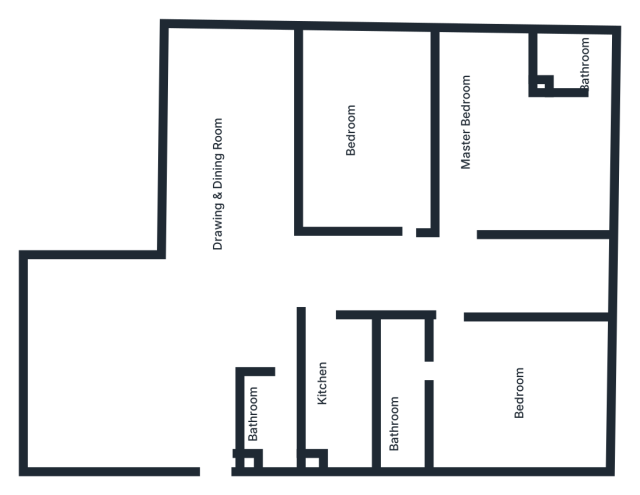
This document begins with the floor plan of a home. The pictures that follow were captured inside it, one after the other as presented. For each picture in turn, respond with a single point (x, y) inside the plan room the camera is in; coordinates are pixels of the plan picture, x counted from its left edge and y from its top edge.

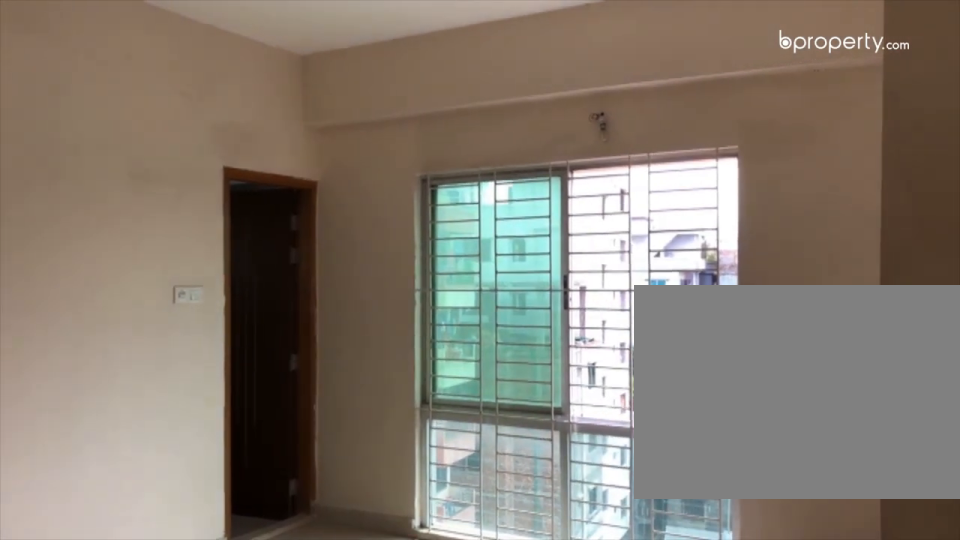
(514, 160)
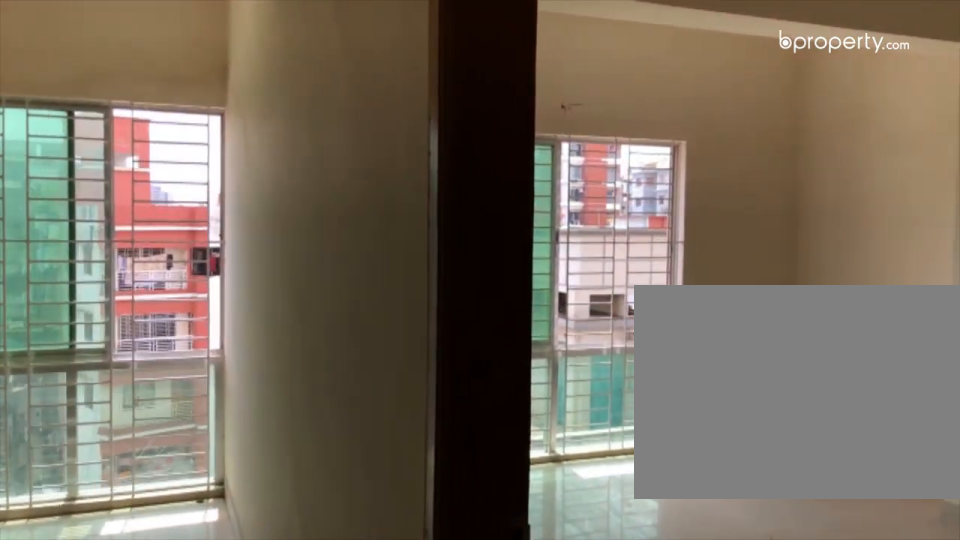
(514, 393)
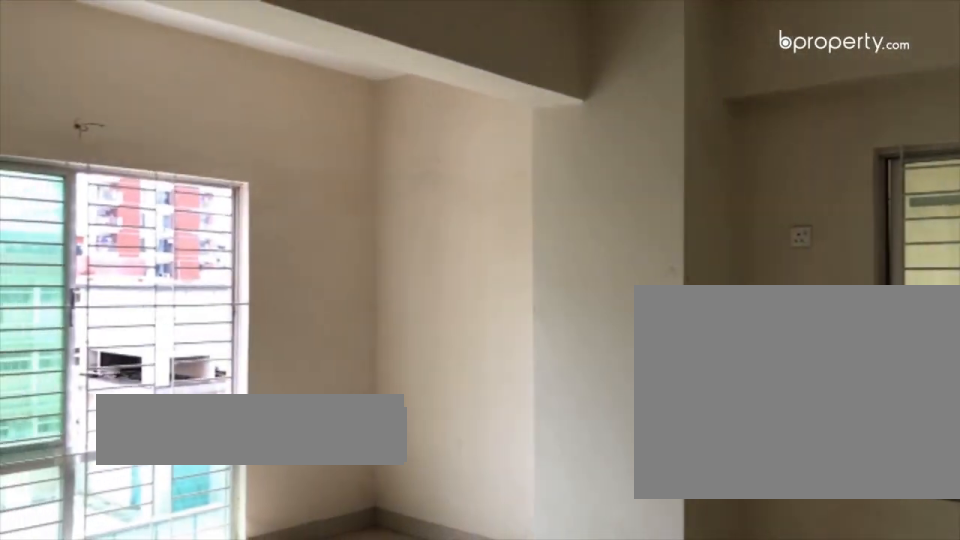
(514, 393)
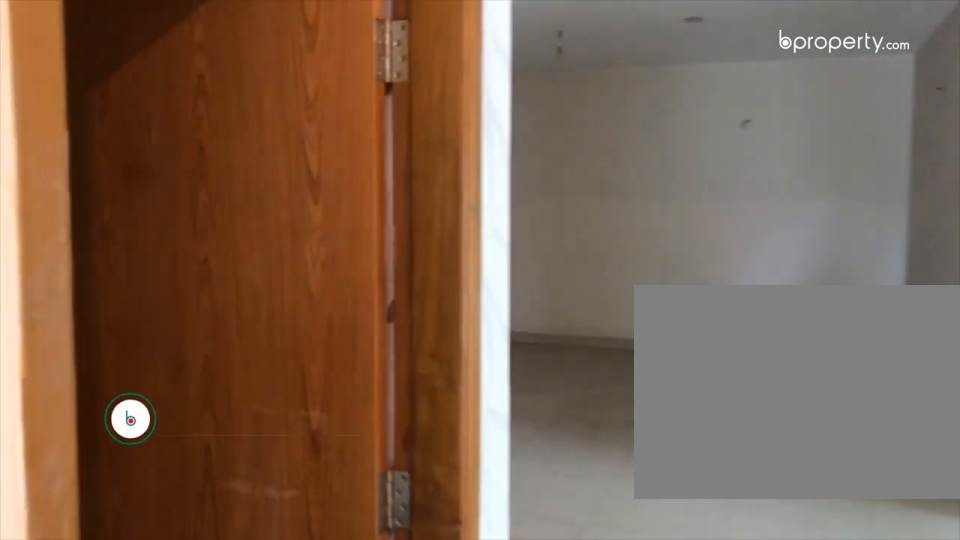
(321, 298)
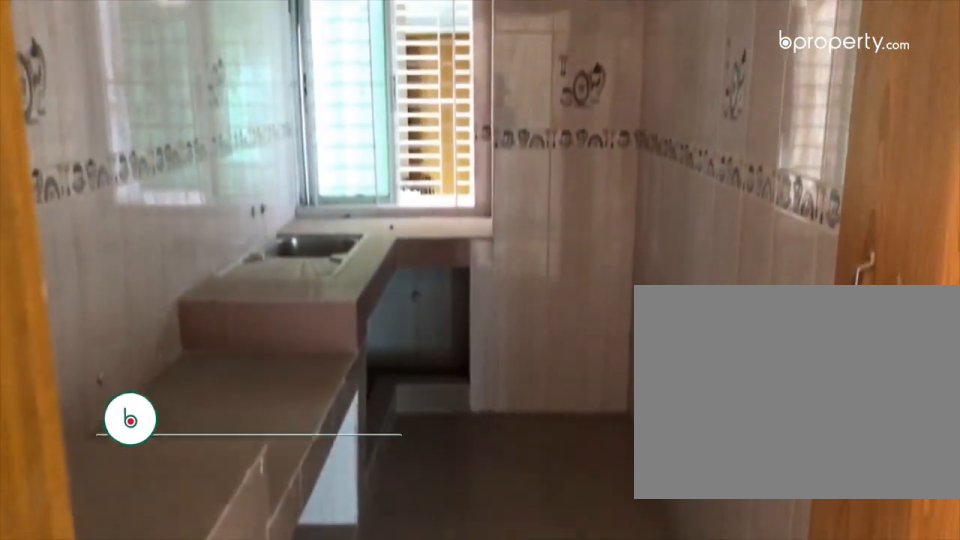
(322, 390)
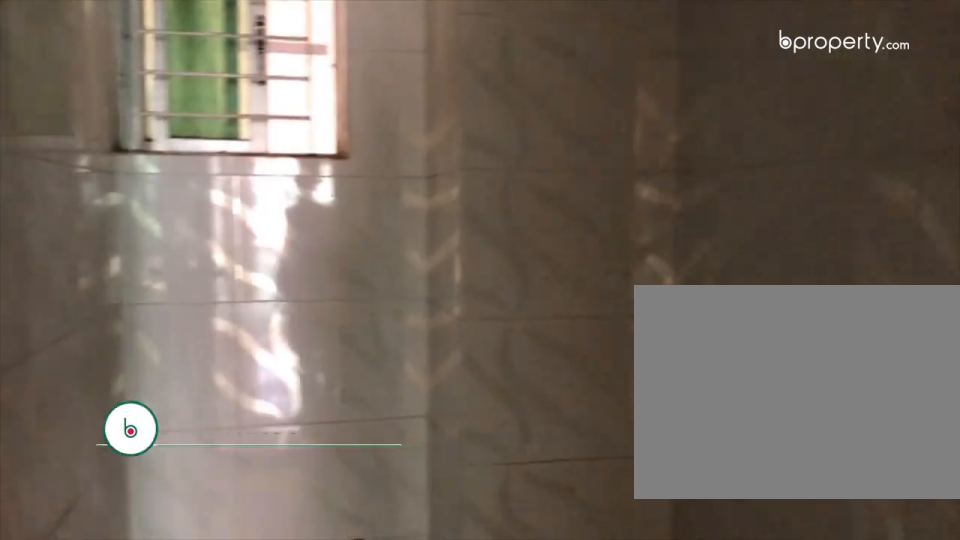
(278, 416)
